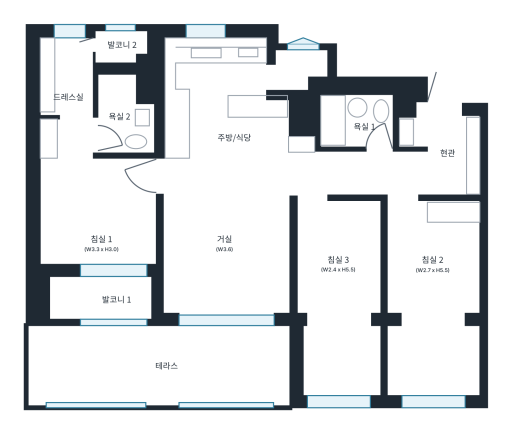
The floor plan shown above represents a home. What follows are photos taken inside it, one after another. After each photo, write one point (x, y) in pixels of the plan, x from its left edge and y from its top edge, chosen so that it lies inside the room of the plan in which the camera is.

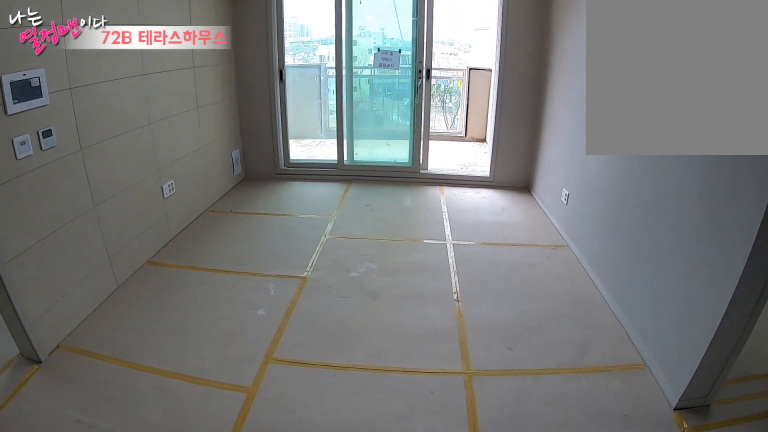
(222, 247)
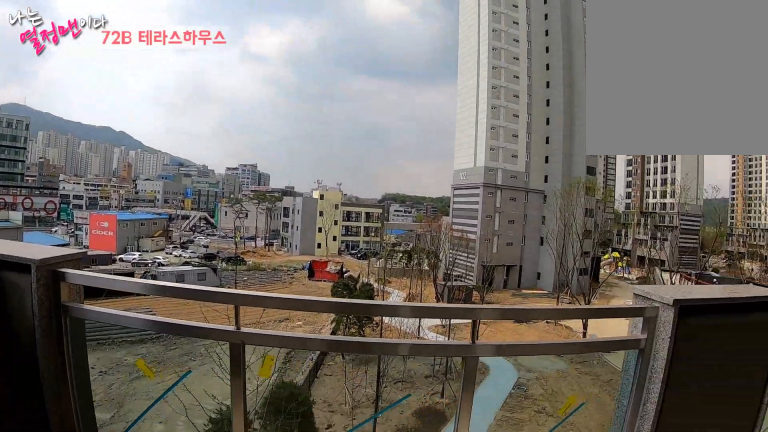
(164, 365)
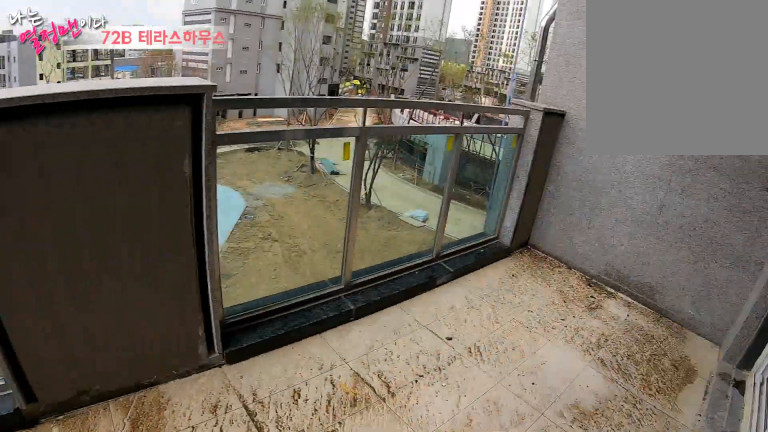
(163, 365)
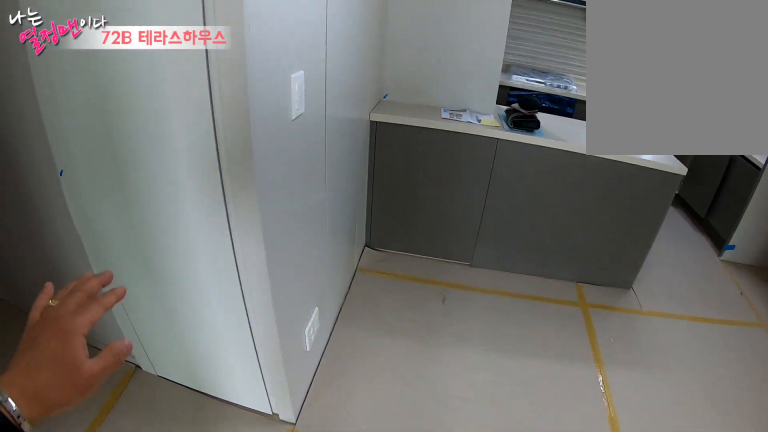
(229, 137)
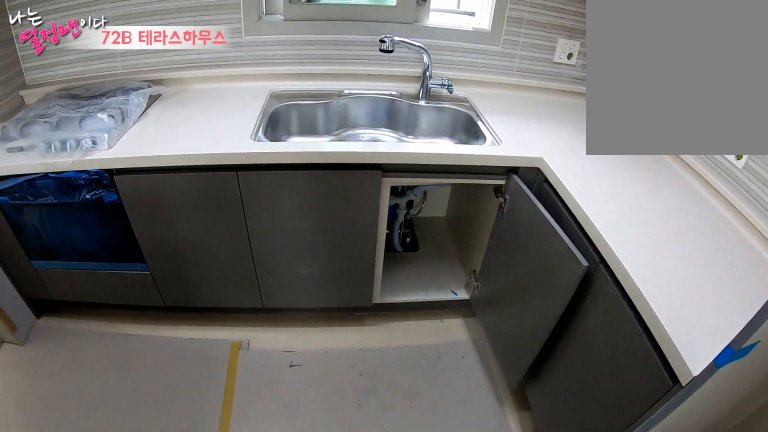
(229, 137)
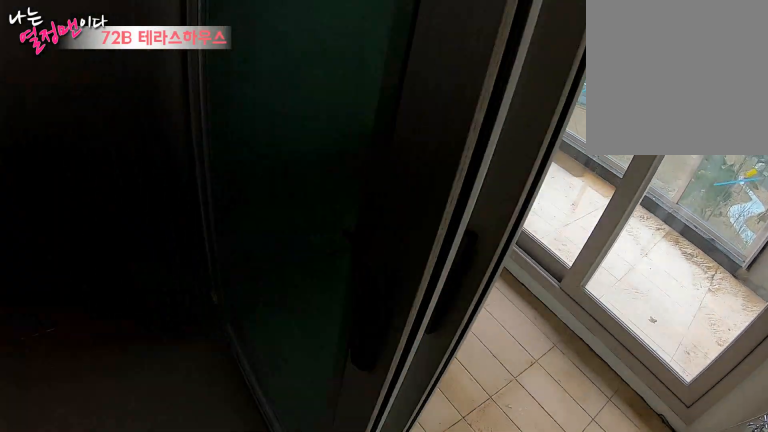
(101, 244)
